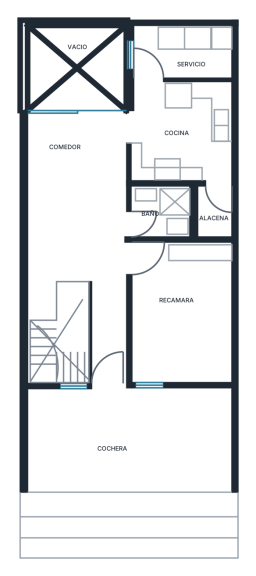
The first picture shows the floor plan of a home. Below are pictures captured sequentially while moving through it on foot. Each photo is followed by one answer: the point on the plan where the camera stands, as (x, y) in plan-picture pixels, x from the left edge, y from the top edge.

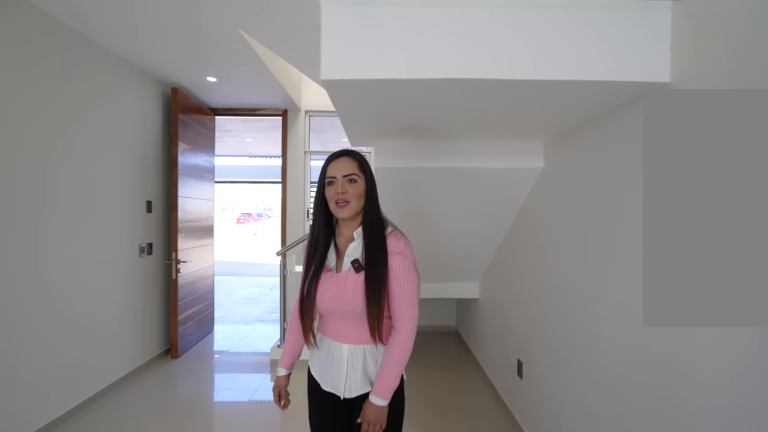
(86, 178)
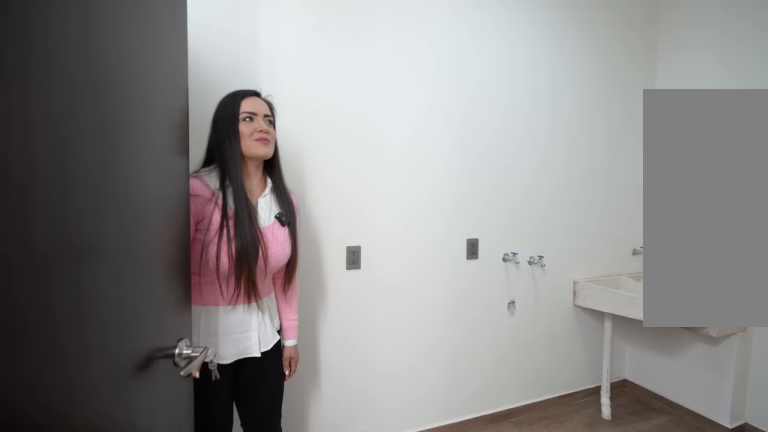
(143, 106)
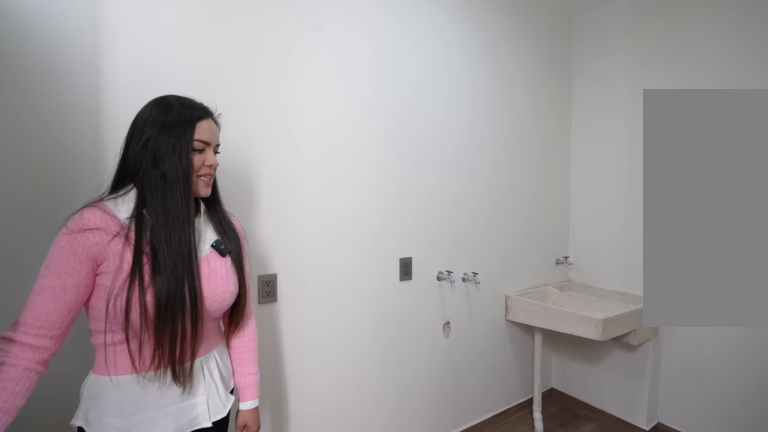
(145, 81)
